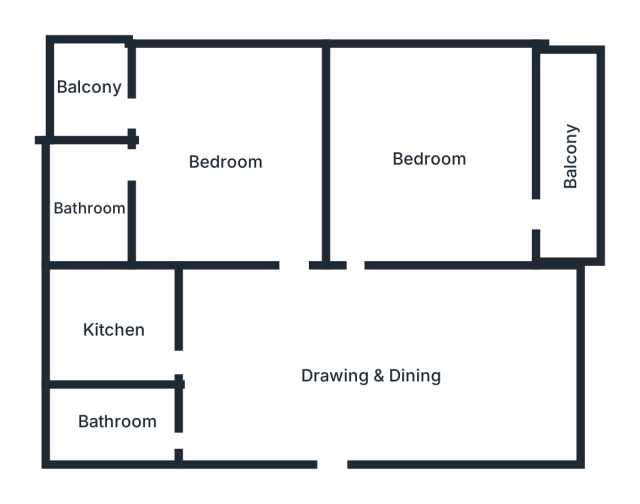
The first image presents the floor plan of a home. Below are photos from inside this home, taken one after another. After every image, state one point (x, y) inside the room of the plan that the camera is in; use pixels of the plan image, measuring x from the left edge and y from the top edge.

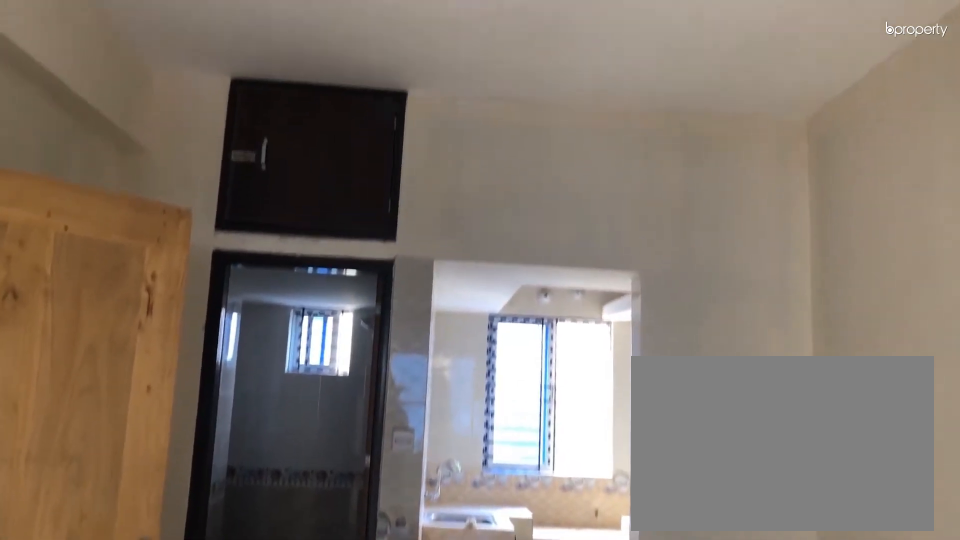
(337, 385)
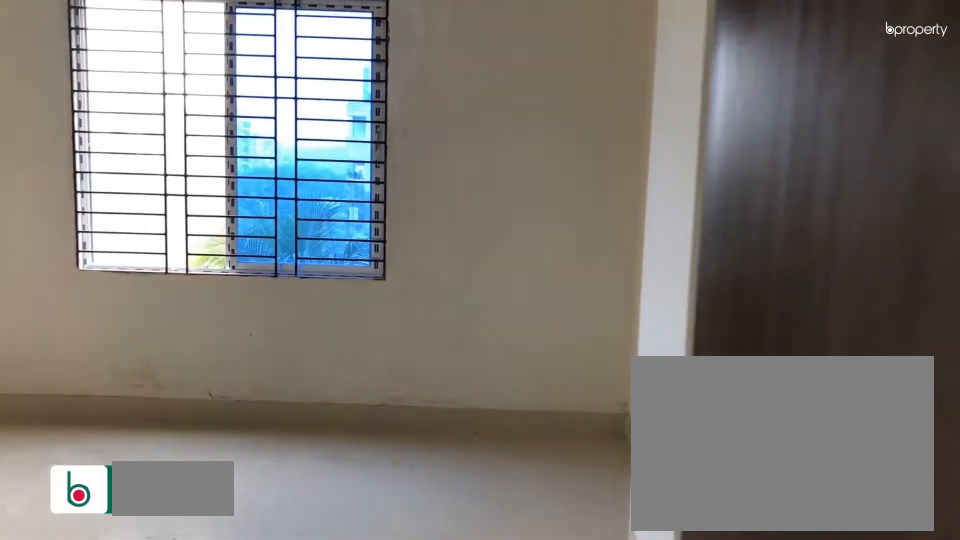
(216, 160)
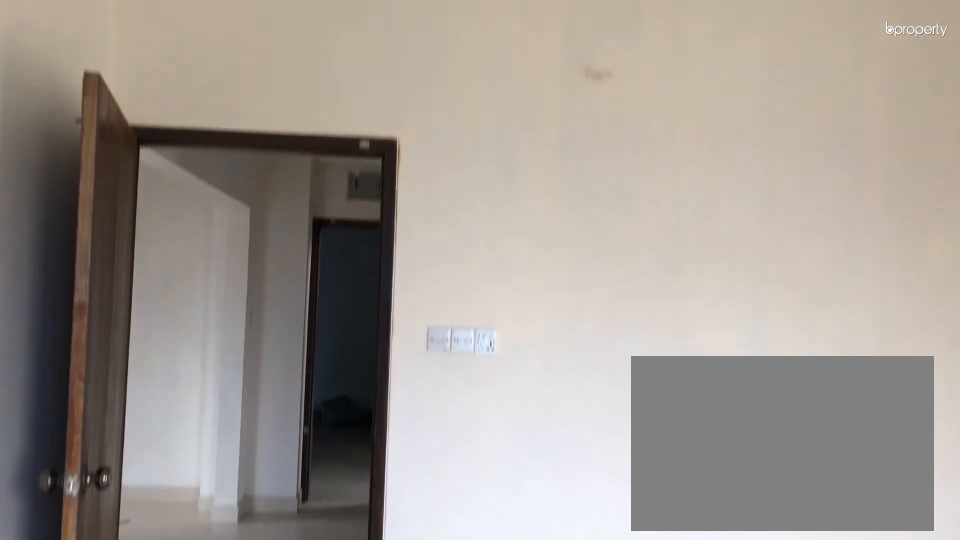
(216, 160)
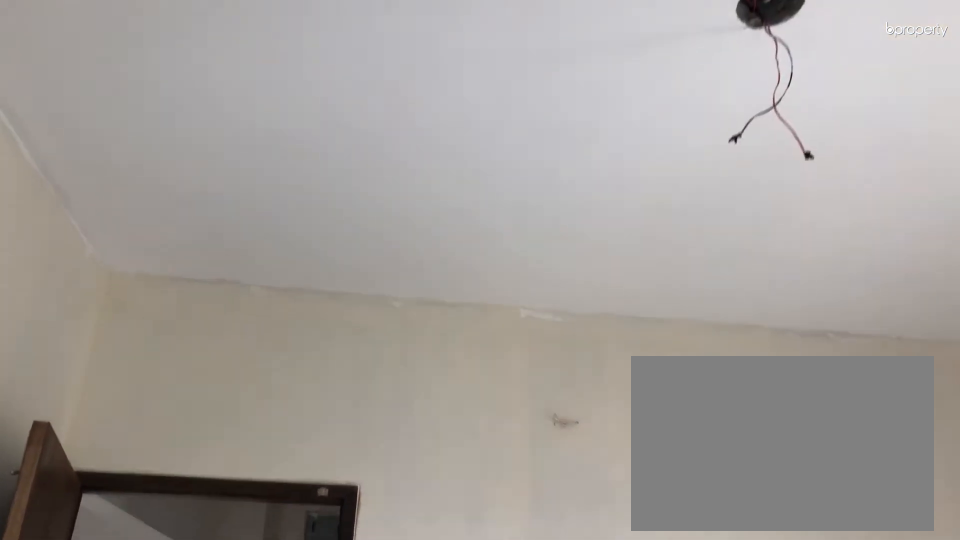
(216, 160)
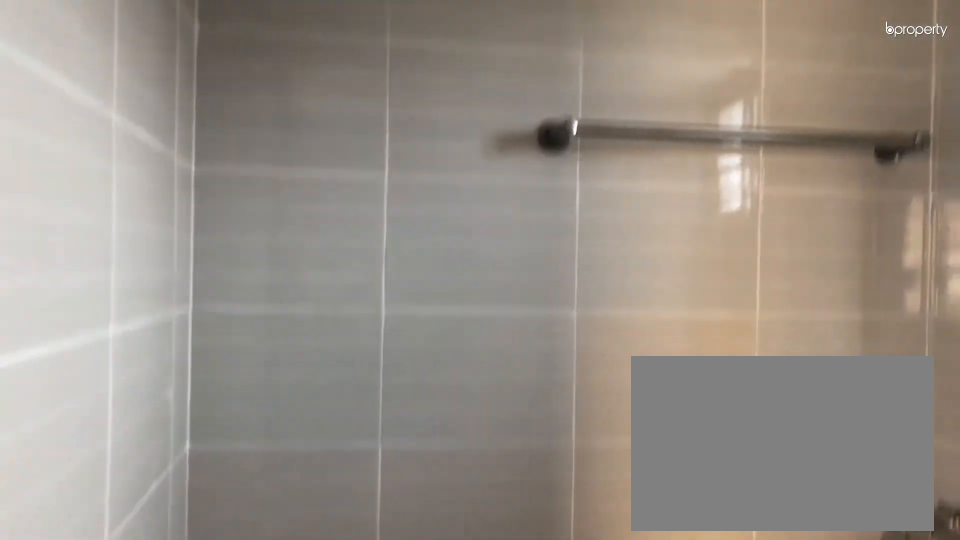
(86, 198)
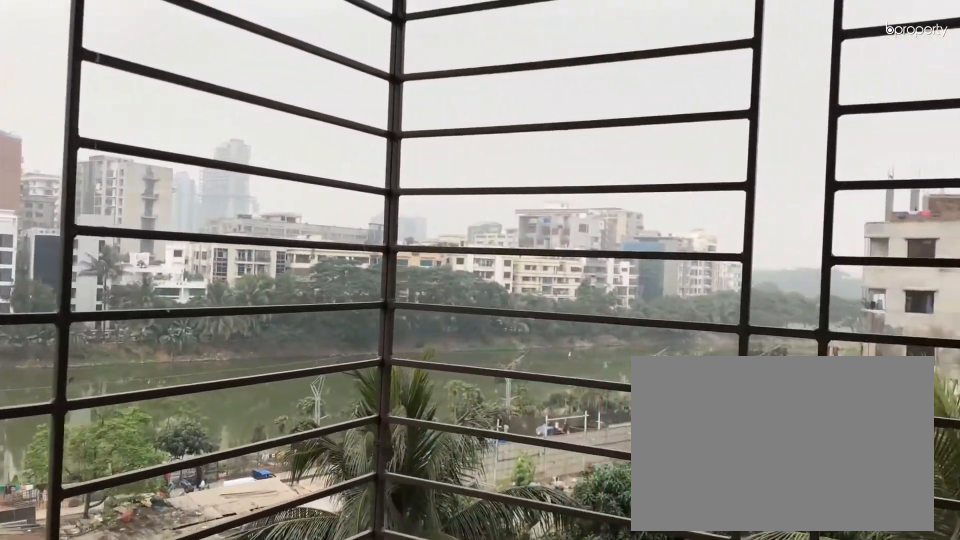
(98, 108)
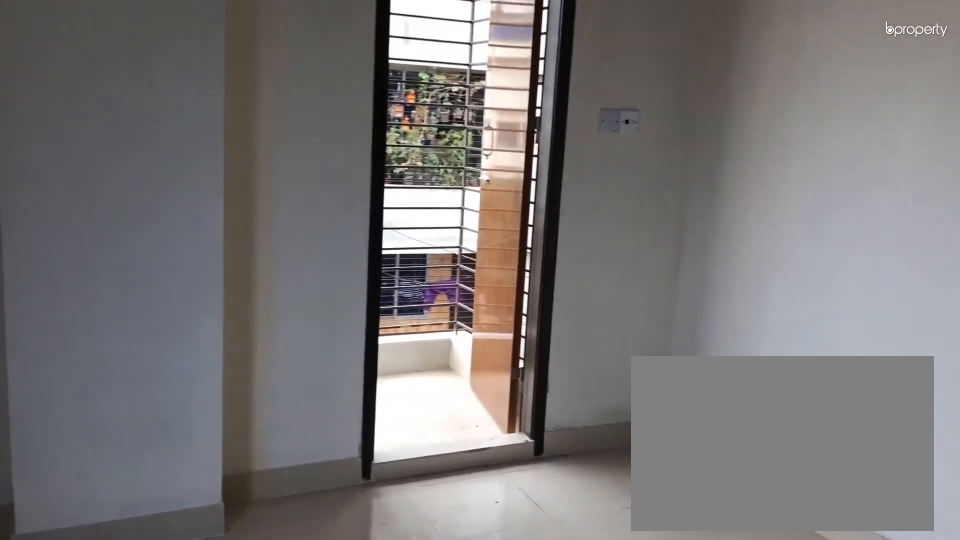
(429, 168)
